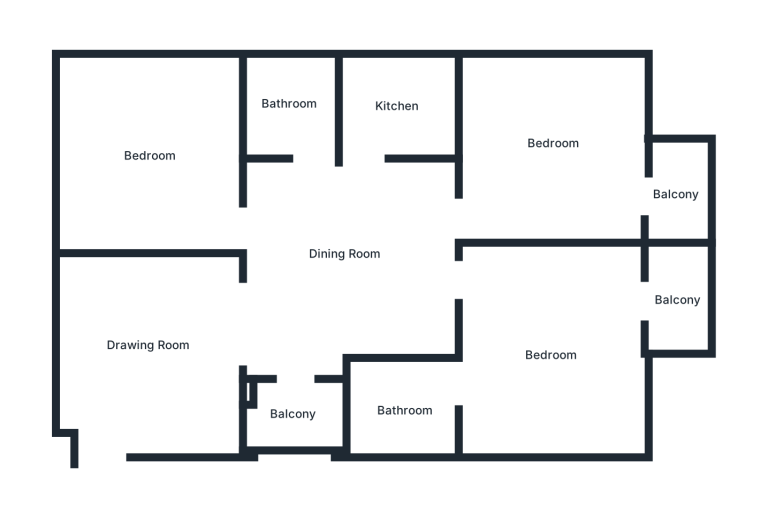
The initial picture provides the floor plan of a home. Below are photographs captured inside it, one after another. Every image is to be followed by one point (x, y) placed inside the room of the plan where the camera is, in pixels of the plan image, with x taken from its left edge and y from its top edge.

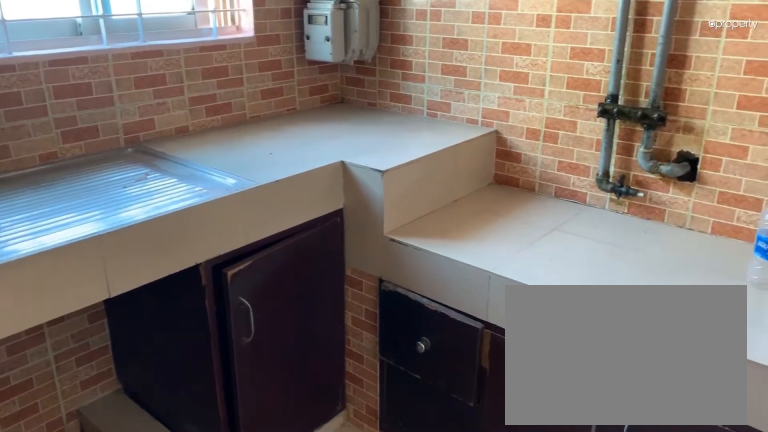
(394, 105)
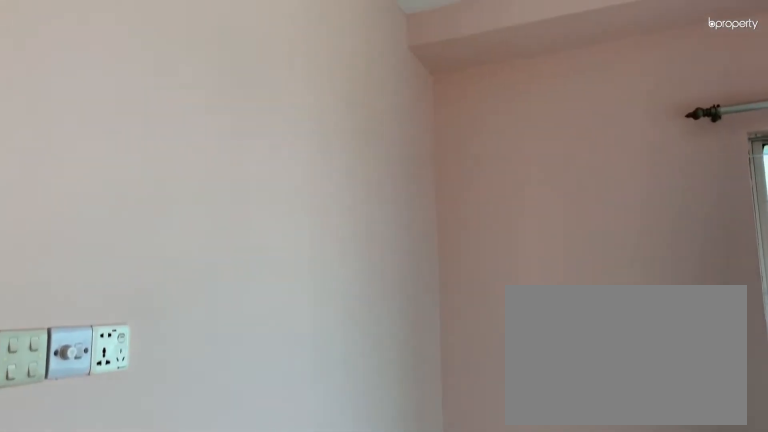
(554, 143)
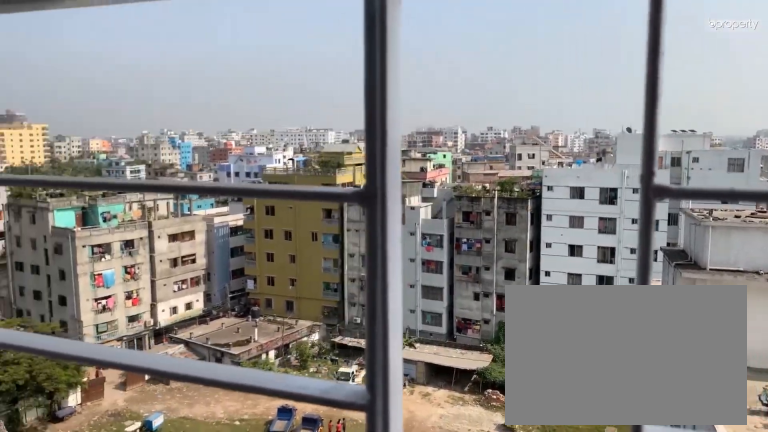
(676, 195)
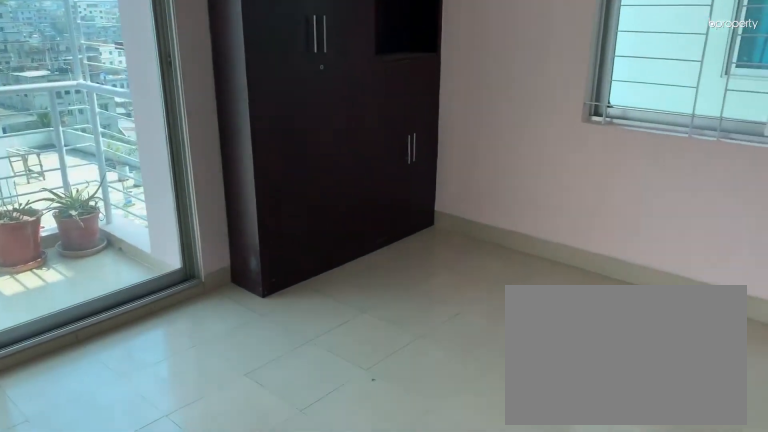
(551, 359)
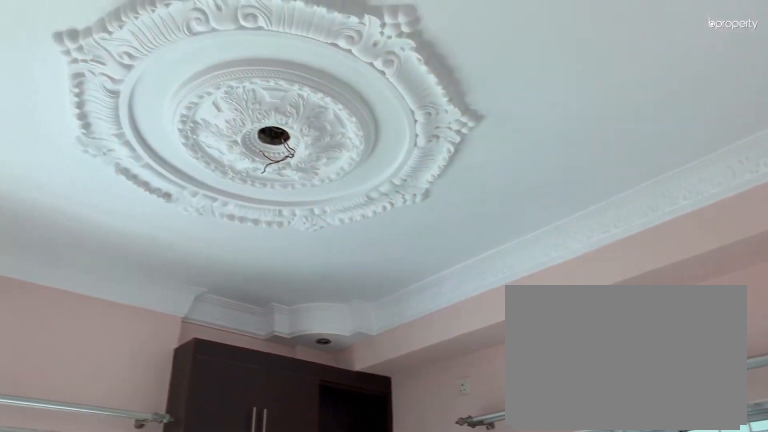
(551, 359)
